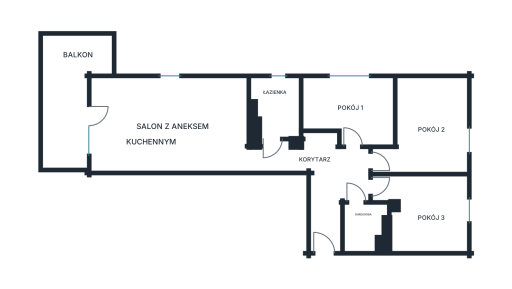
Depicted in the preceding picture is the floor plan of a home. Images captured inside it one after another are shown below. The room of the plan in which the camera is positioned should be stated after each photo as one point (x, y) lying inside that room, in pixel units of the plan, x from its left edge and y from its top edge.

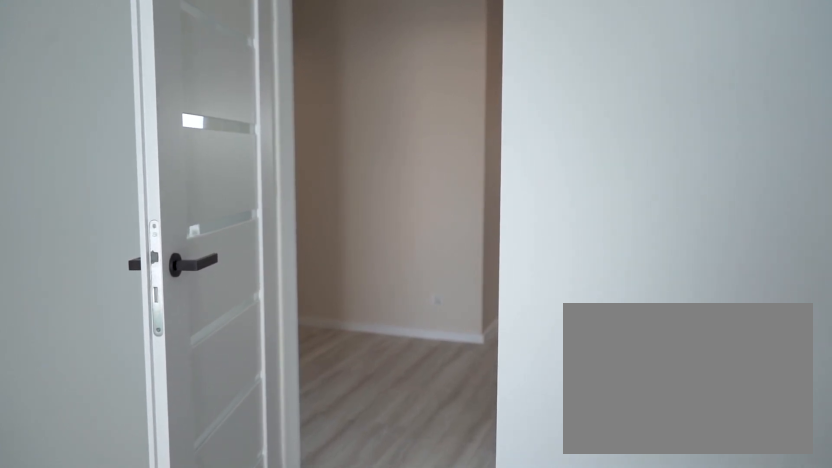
(321, 176)
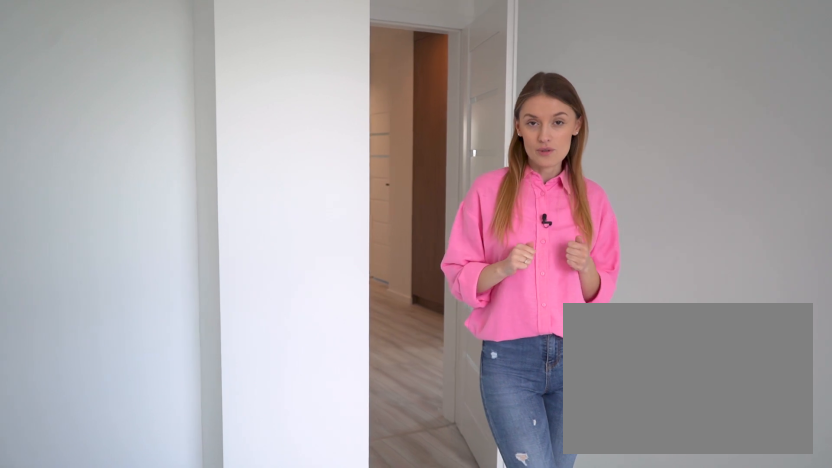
(427, 212)
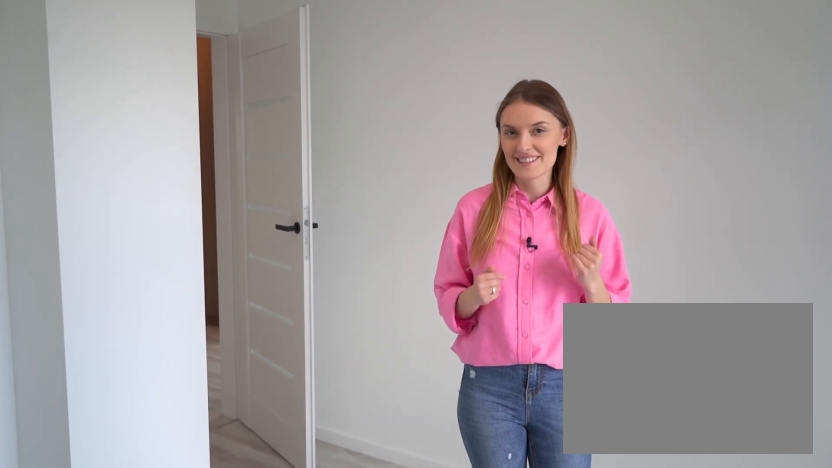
(427, 212)
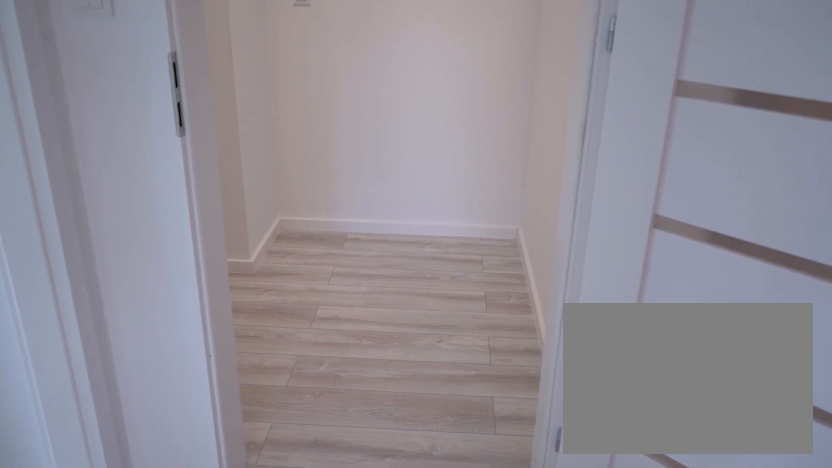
(363, 225)
